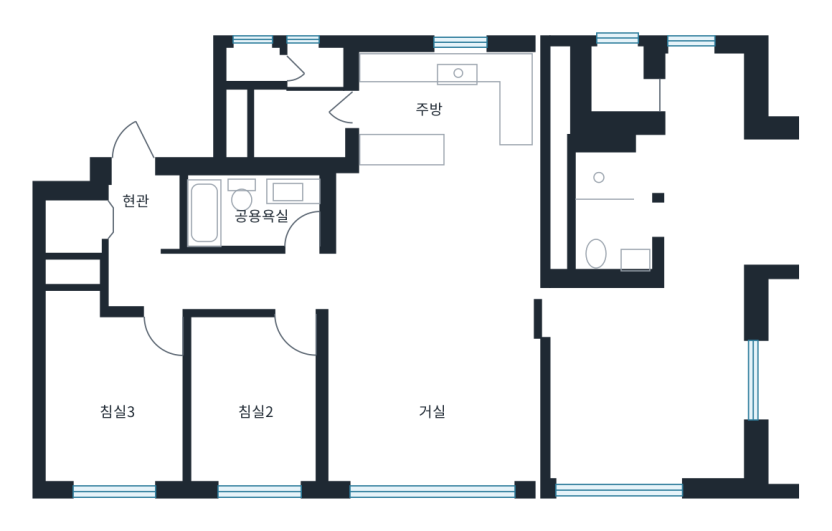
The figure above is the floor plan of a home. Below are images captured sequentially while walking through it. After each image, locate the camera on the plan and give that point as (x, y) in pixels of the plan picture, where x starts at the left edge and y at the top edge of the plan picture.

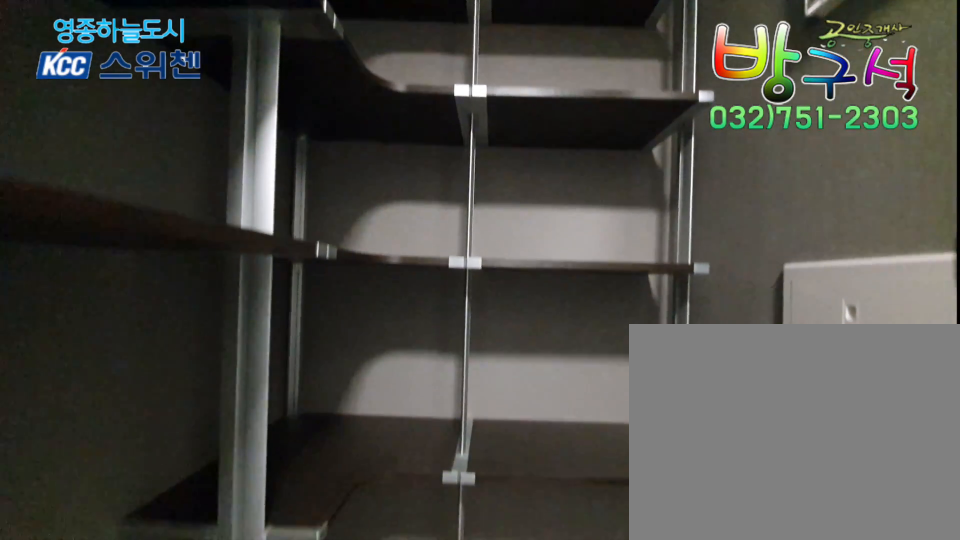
(145, 191)
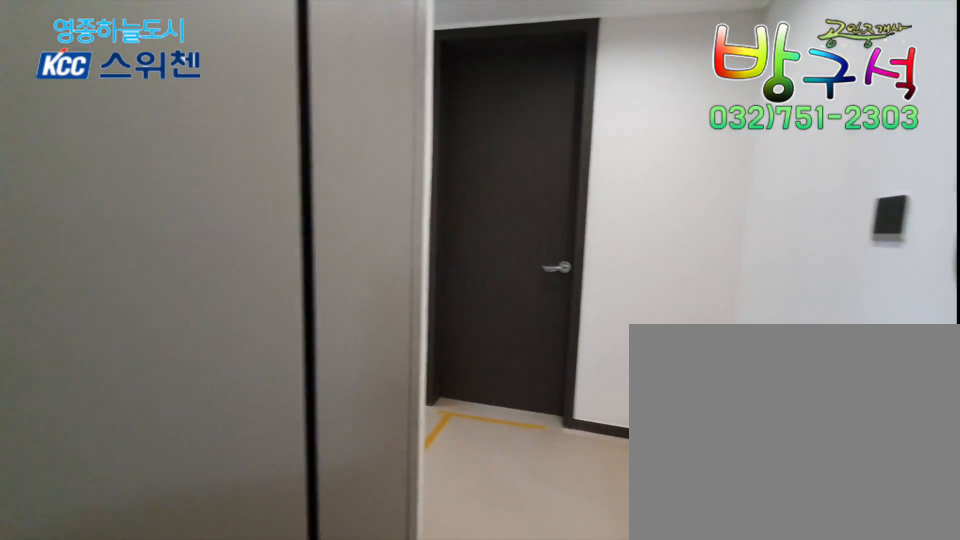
(148, 197)
